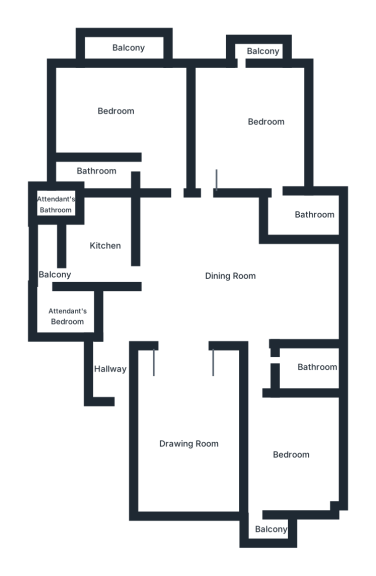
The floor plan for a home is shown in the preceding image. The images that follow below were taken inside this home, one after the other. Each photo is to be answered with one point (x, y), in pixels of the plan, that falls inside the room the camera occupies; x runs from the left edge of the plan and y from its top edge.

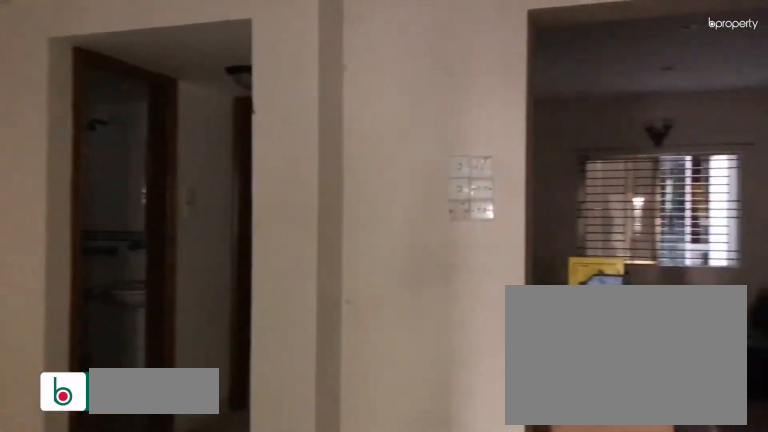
(222, 305)
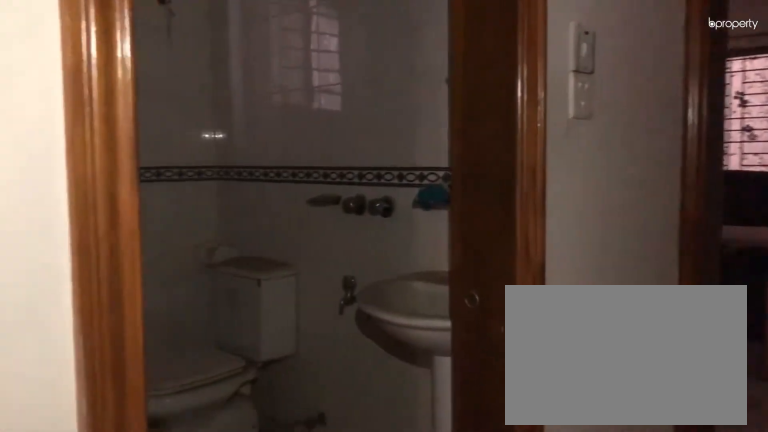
(264, 356)
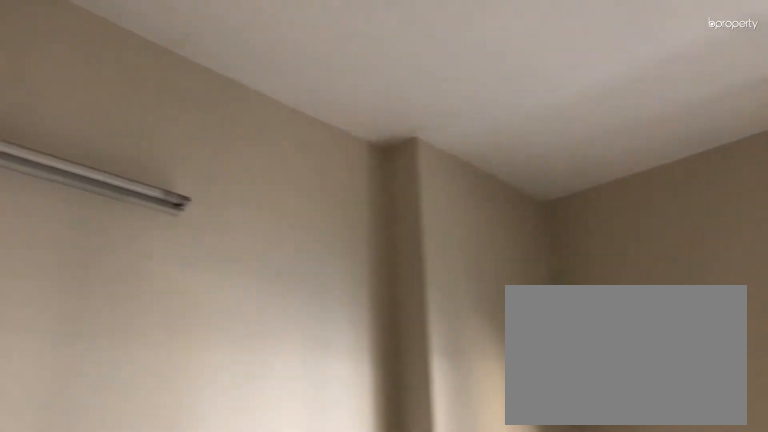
(253, 104)
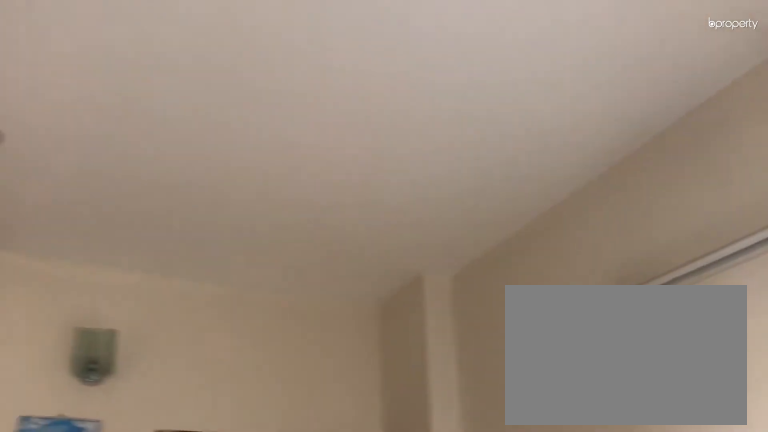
(253, 104)
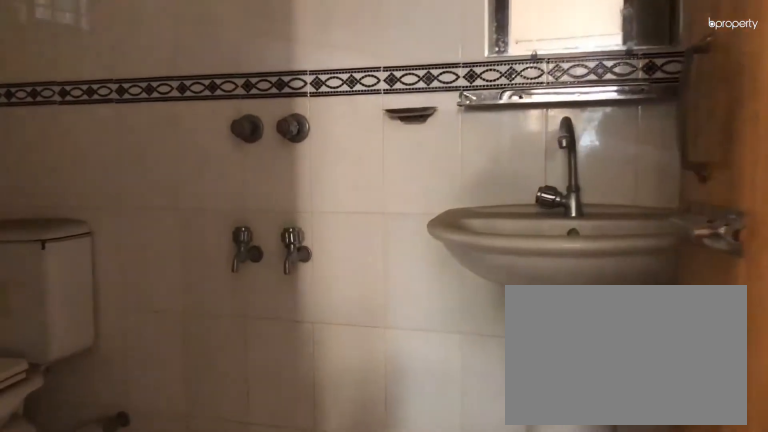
(296, 213)
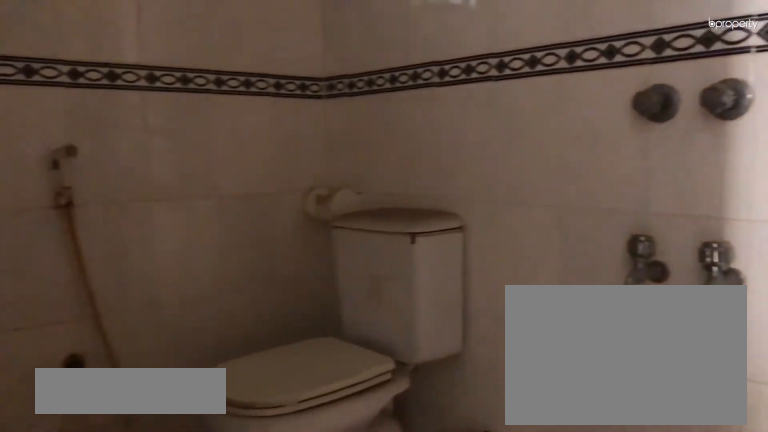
(296, 213)
